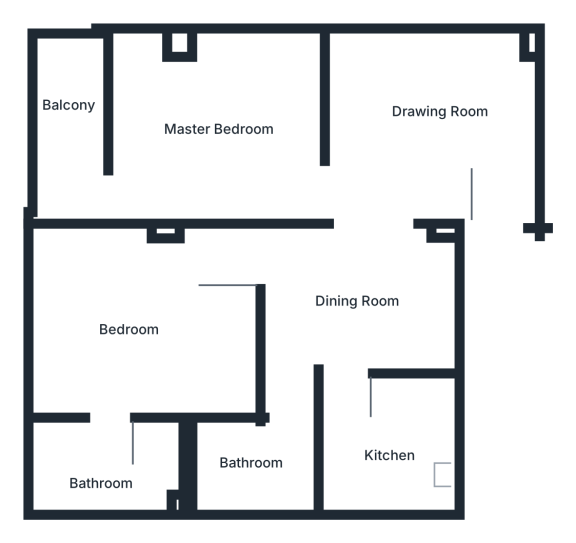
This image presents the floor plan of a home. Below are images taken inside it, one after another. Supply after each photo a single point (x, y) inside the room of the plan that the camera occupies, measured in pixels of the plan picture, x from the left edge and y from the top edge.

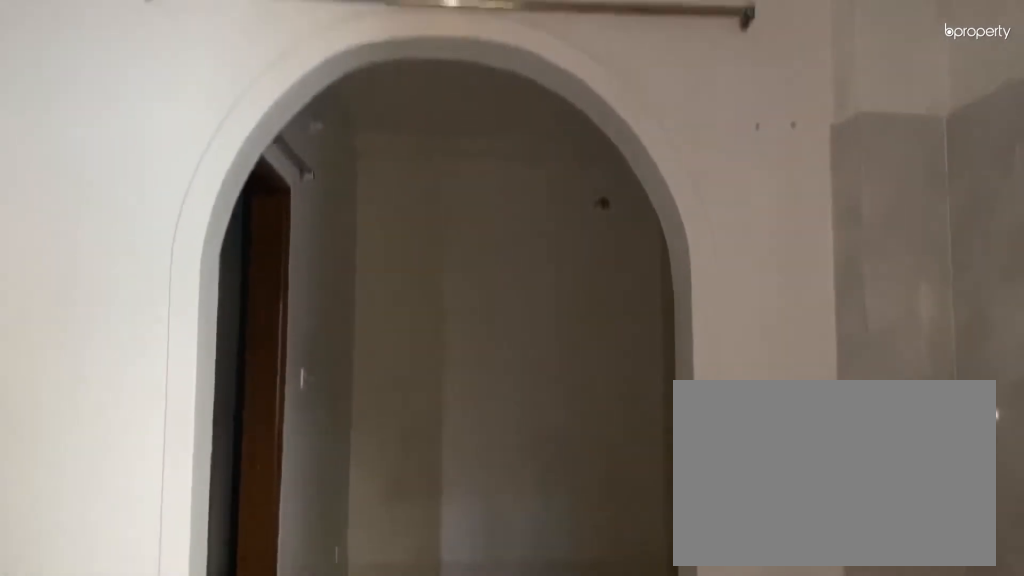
(350, 294)
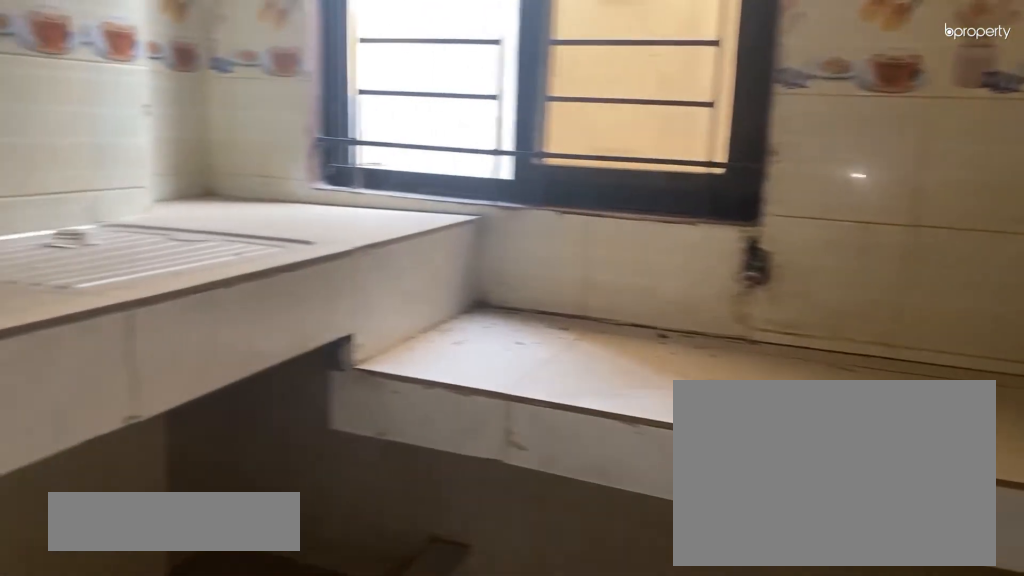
(390, 435)
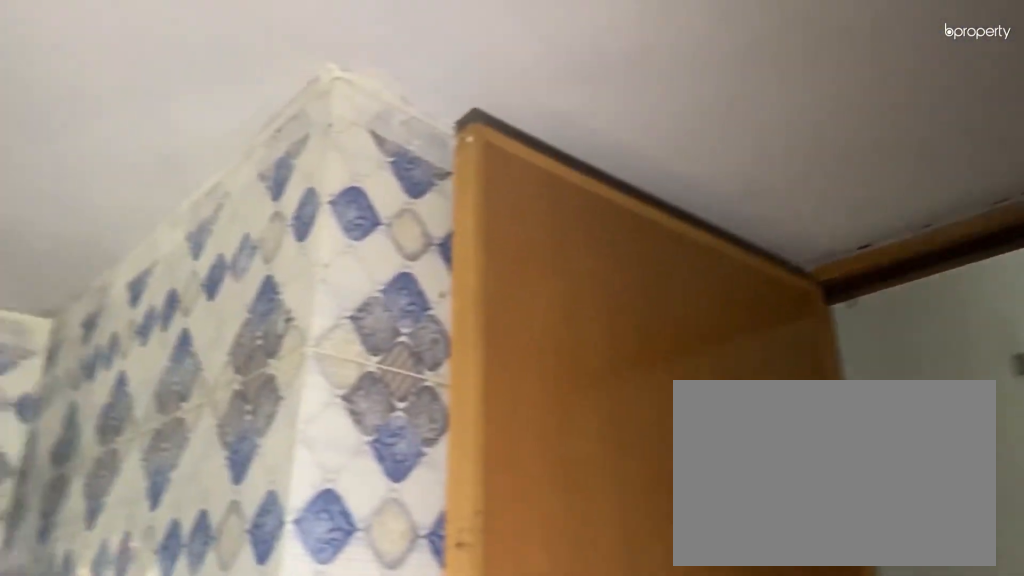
(249, 465)
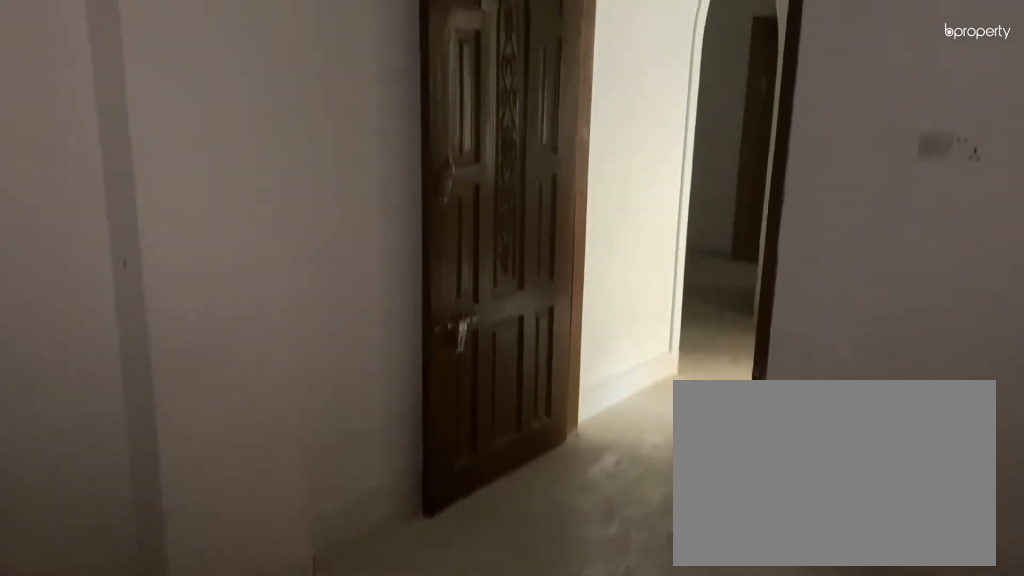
(154, 338)
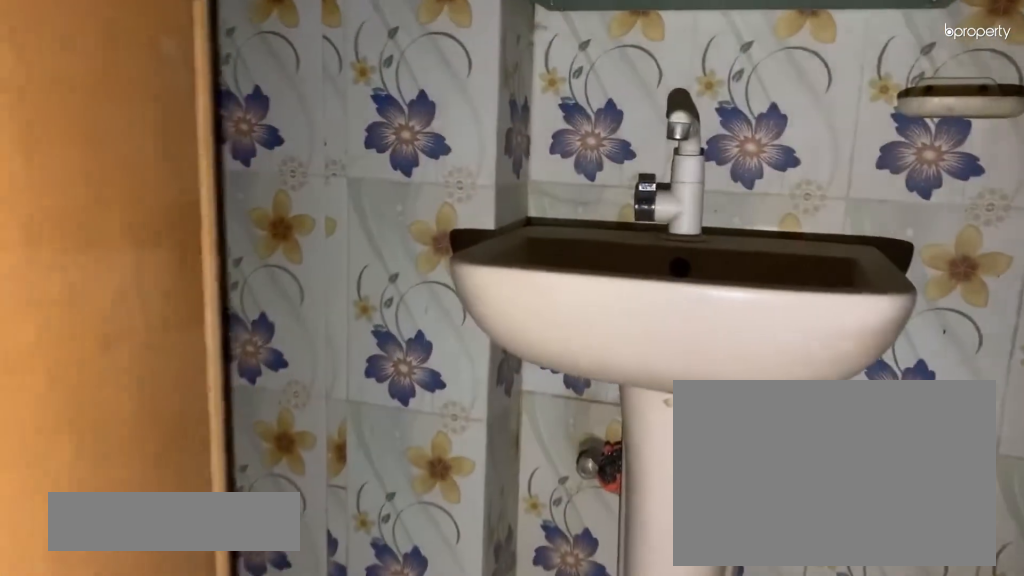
(114, 459)
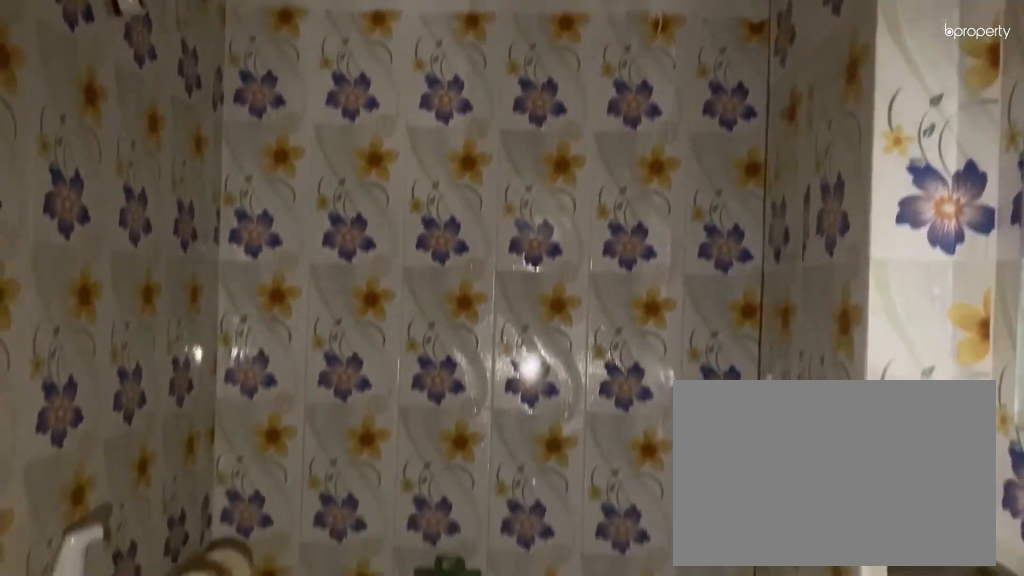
(114, 459)
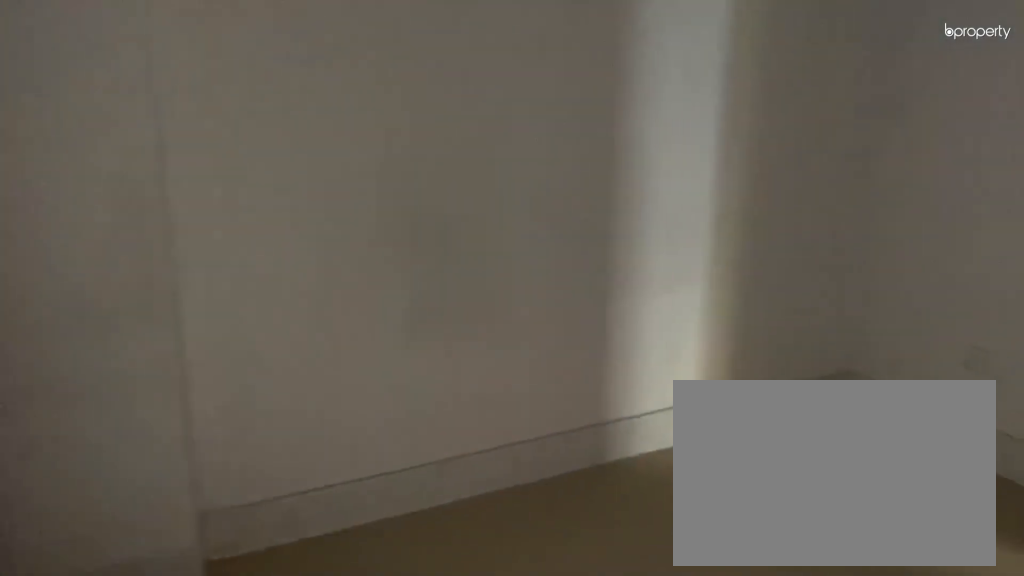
(193, 121)
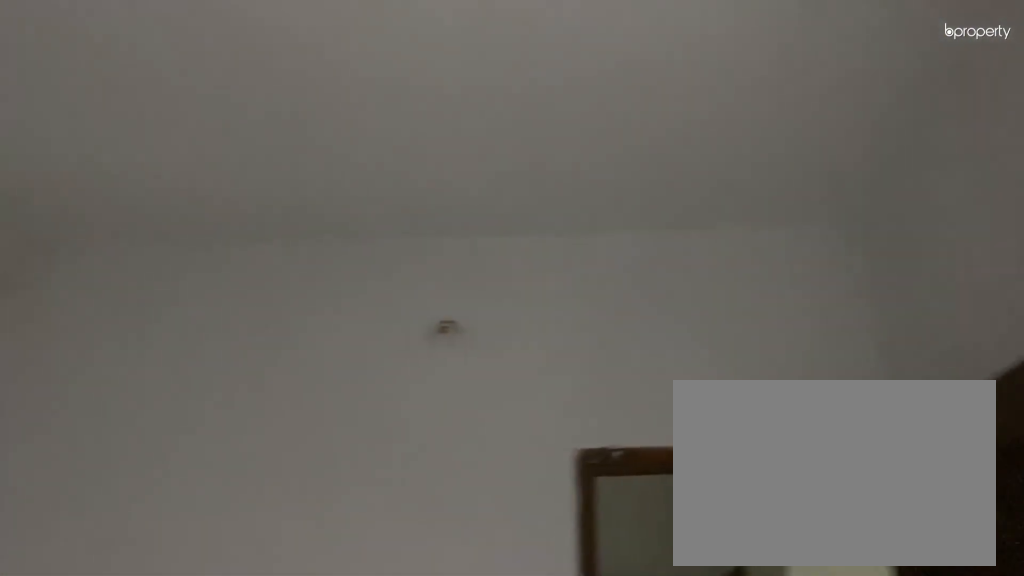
(193, 121)
